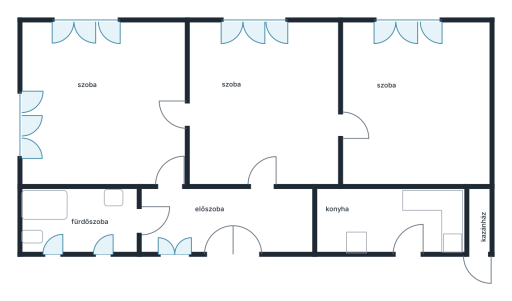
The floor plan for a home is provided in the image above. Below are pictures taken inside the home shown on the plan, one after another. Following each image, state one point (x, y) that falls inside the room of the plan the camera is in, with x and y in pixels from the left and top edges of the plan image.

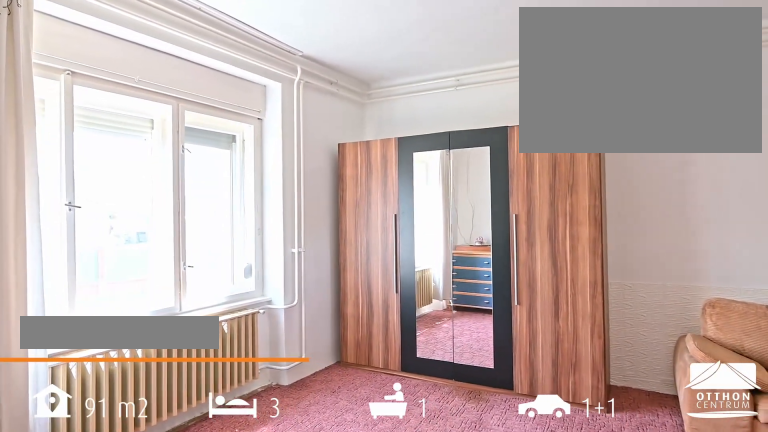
(418, 105)
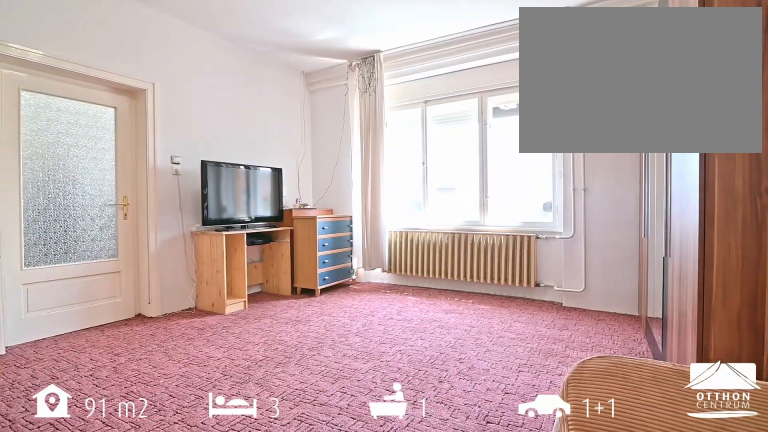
(418, 105)
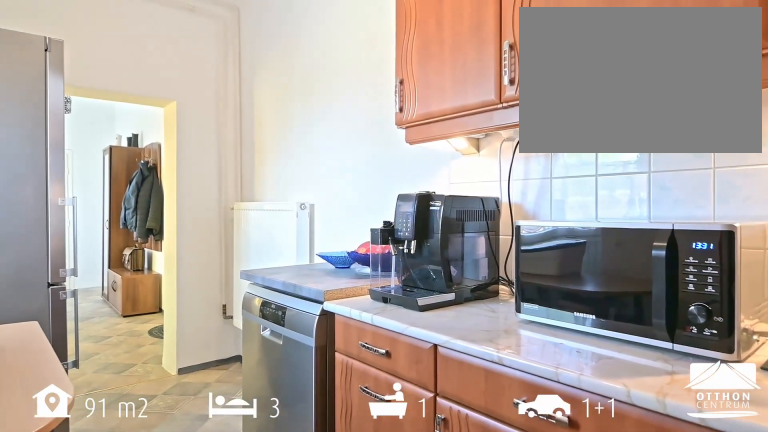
(386, 223)
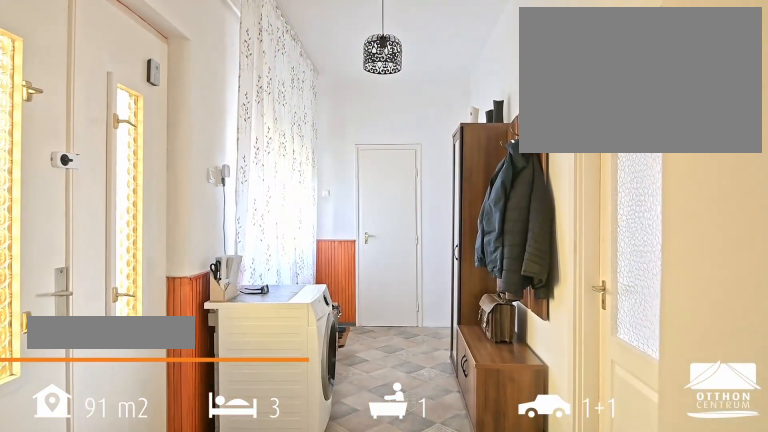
(222, 218)
